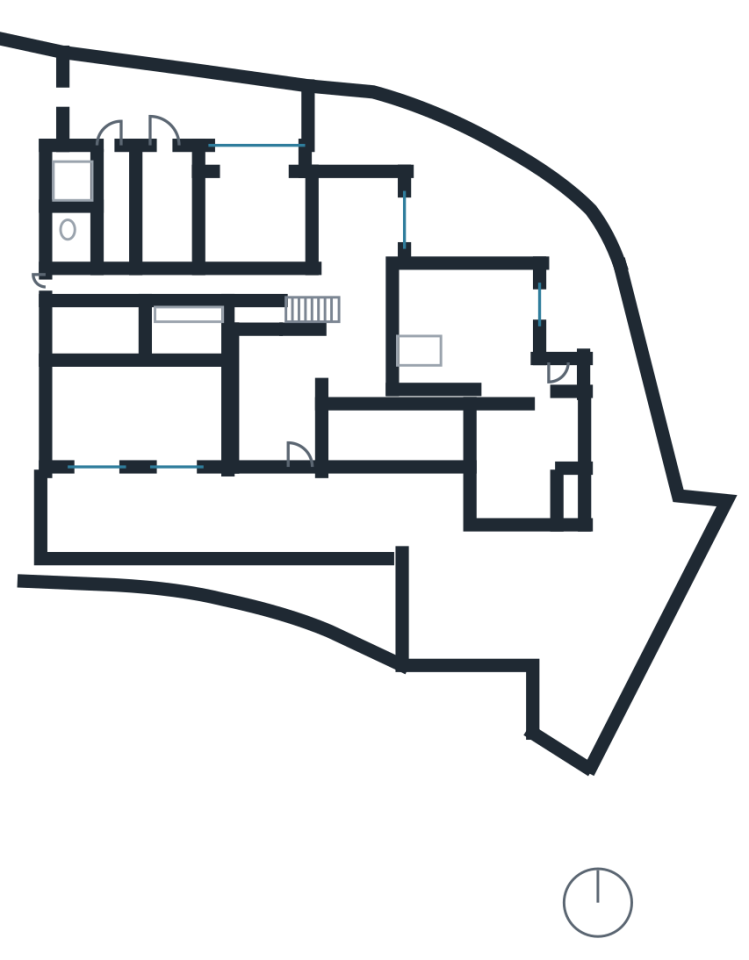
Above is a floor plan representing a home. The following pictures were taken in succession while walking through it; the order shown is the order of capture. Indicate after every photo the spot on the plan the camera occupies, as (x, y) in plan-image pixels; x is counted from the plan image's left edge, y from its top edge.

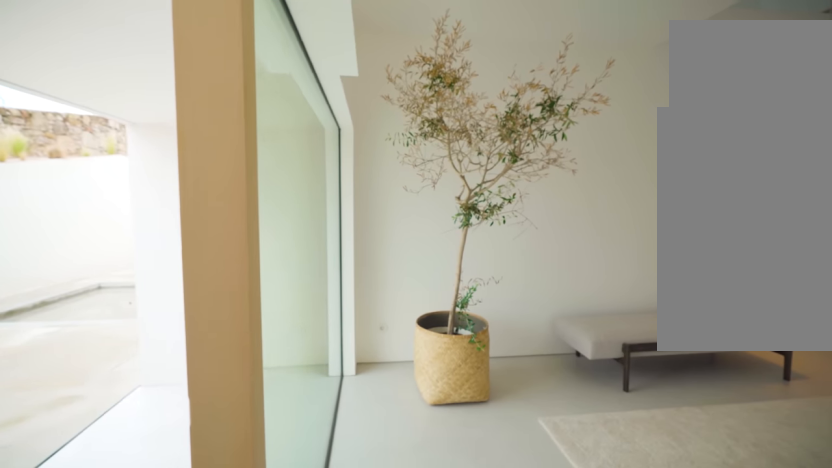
(300, 447)
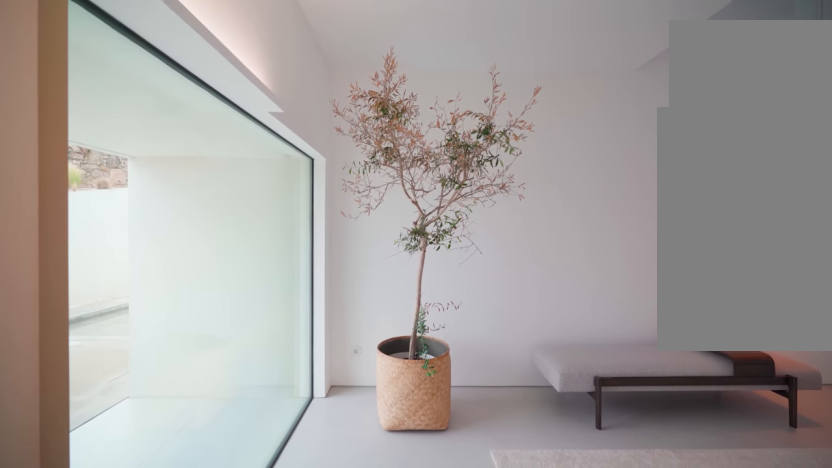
(301, 448)
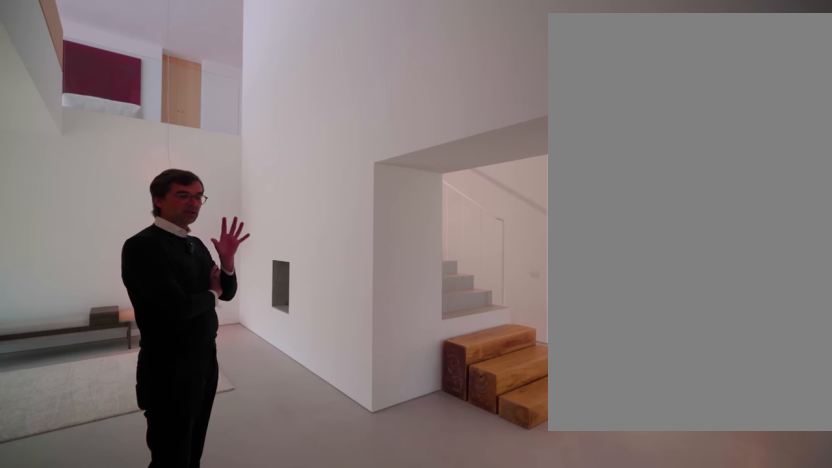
(360, 355)
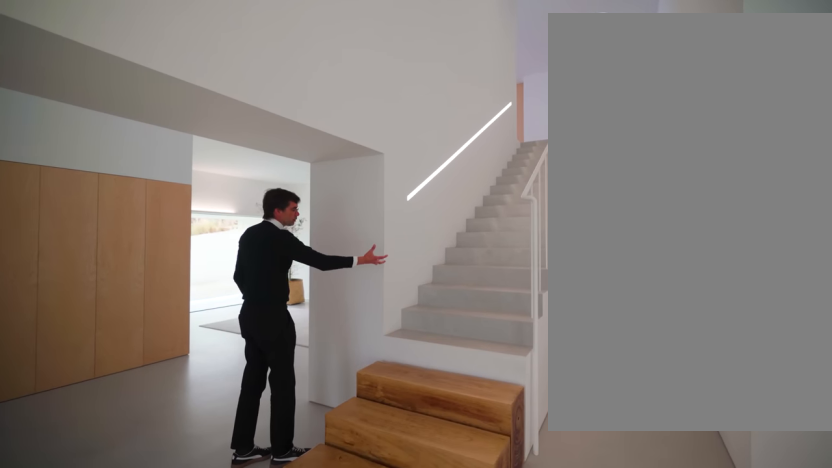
(382, 286)
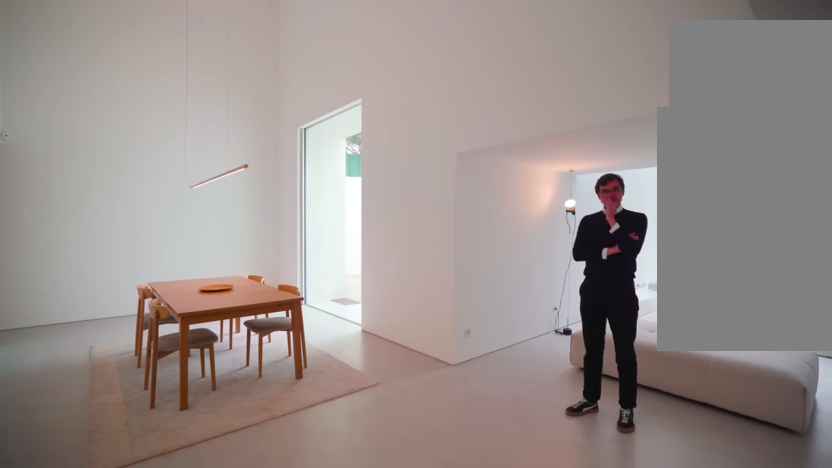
(358, 315)
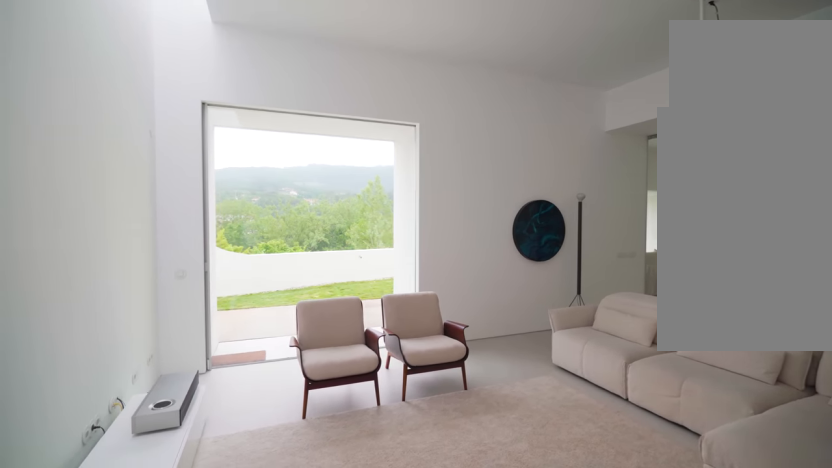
(459, 285)
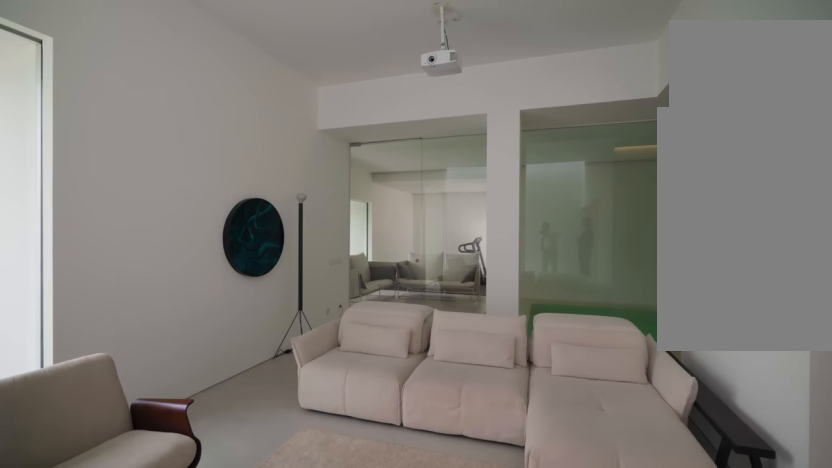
(477, 290)
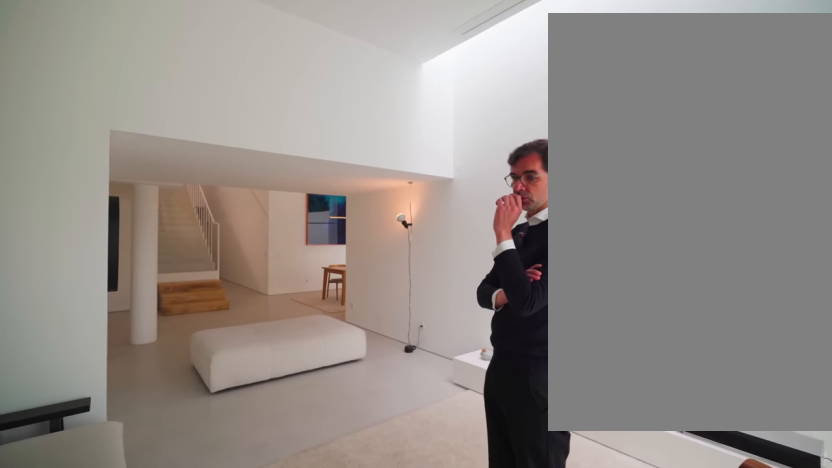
(518, 376)
